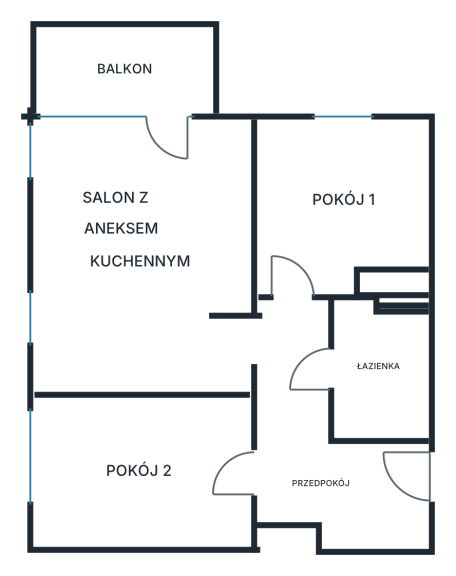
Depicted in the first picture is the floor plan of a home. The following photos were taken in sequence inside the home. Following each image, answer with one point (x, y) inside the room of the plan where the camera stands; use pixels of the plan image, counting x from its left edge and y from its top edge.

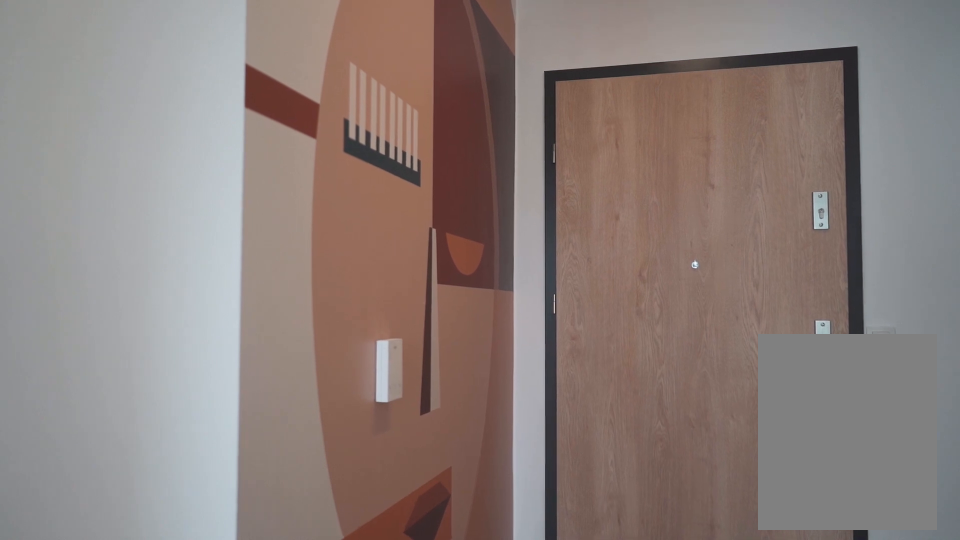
(321, 446)
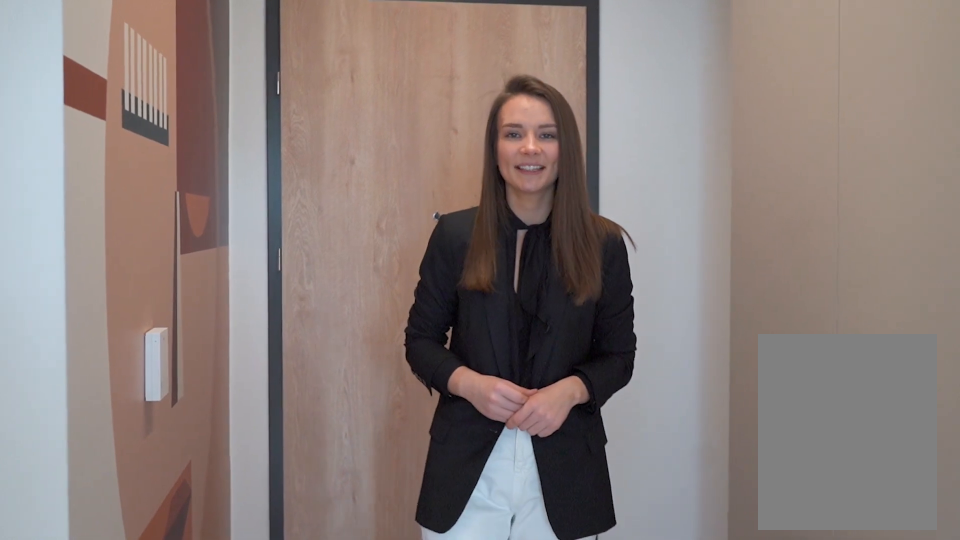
(322, 446)
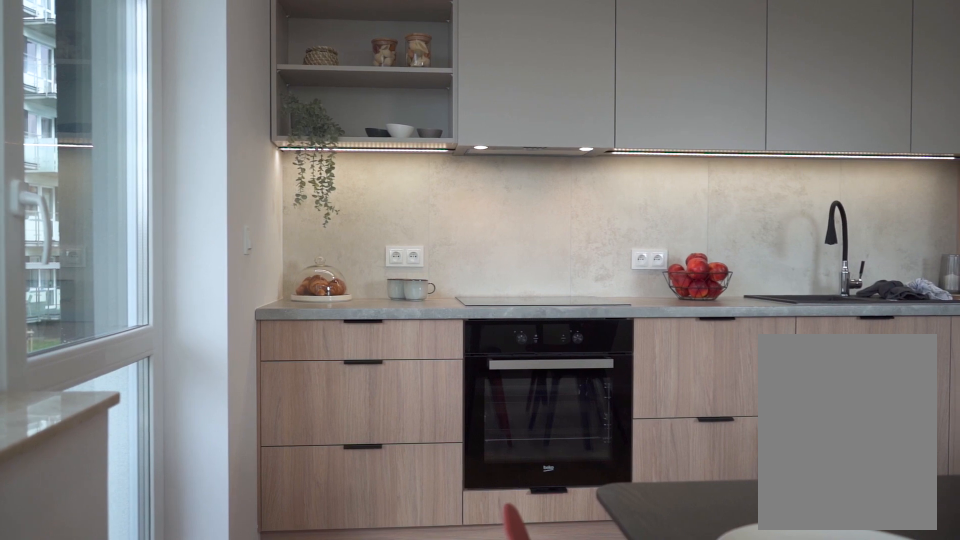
(141, 257)
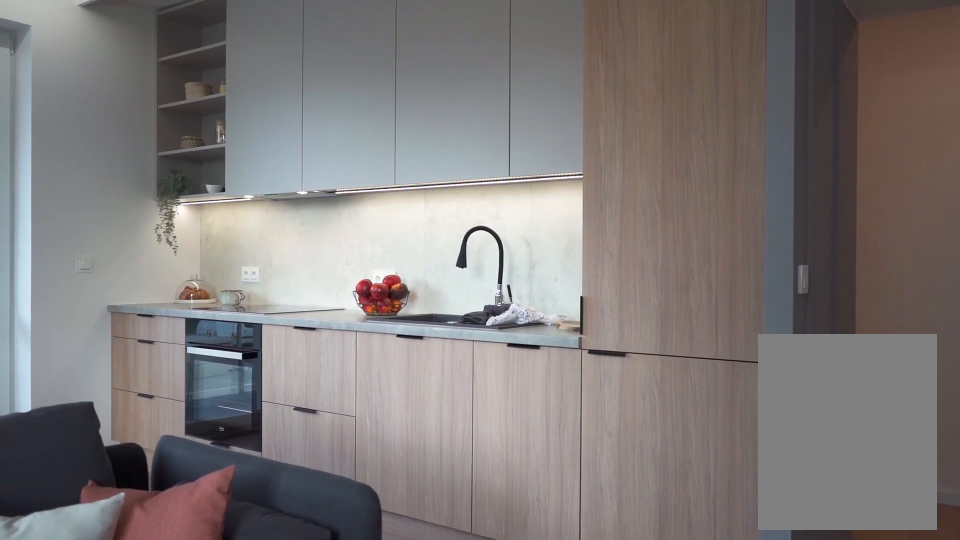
(141, 257)
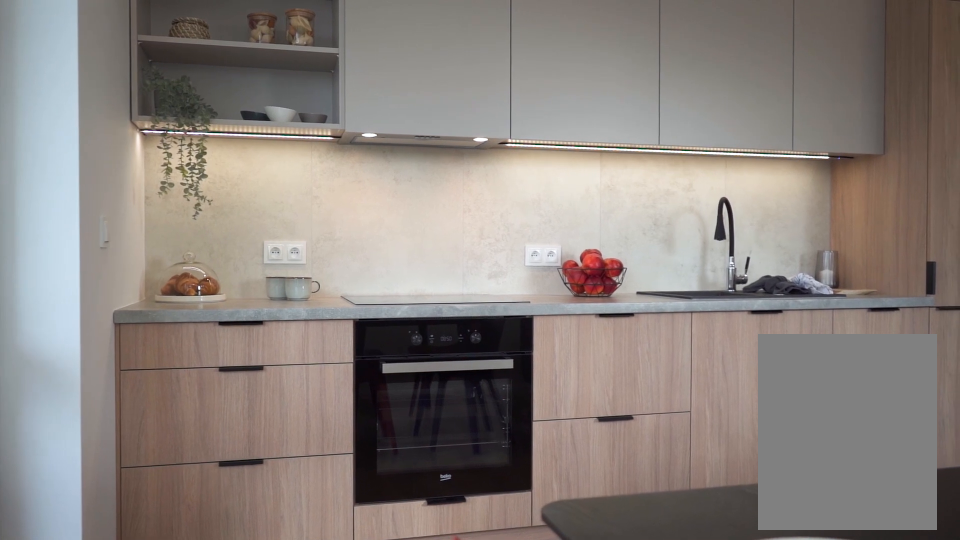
(145, 257)
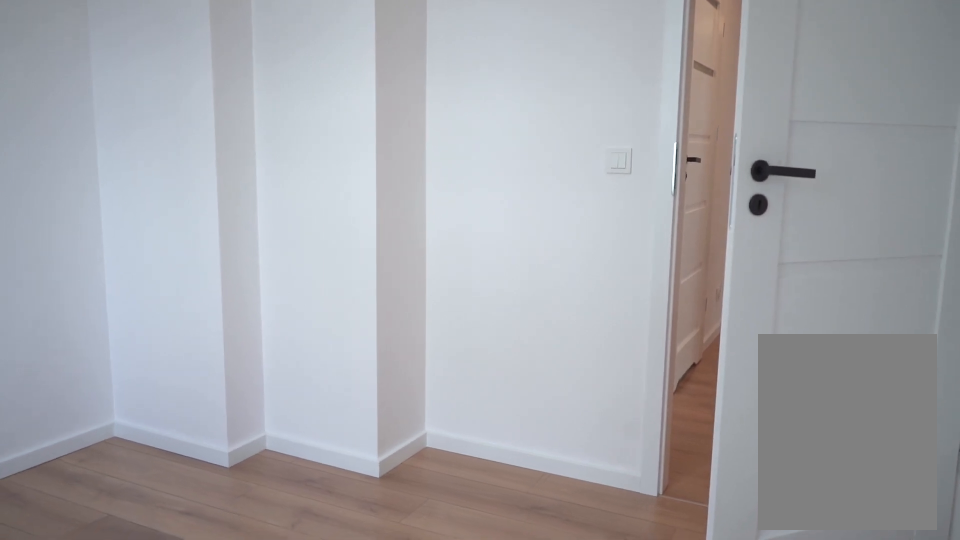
(346, 205)
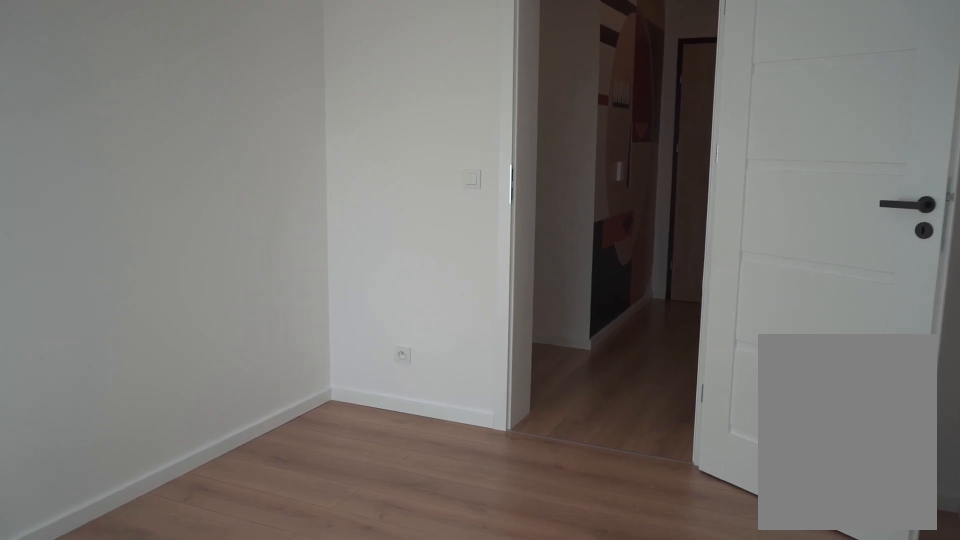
(138, 469)
